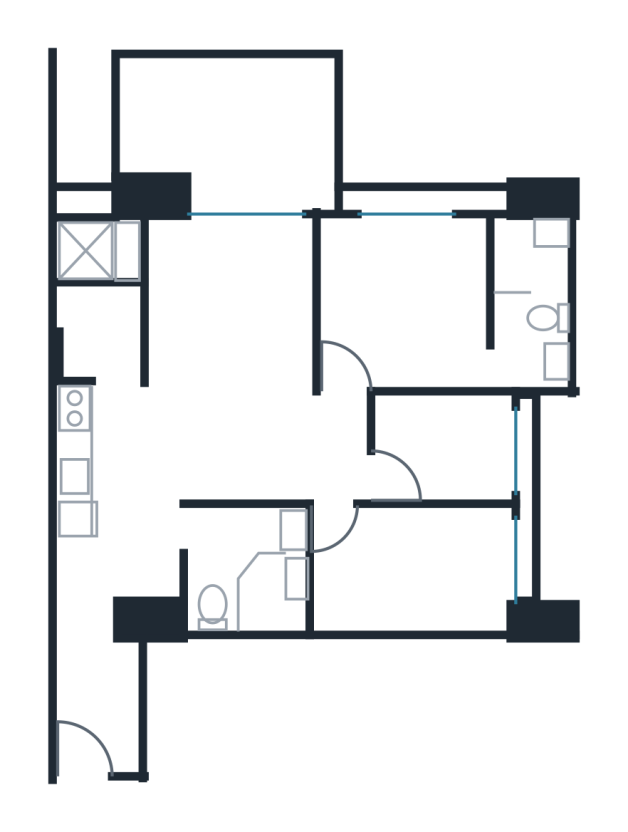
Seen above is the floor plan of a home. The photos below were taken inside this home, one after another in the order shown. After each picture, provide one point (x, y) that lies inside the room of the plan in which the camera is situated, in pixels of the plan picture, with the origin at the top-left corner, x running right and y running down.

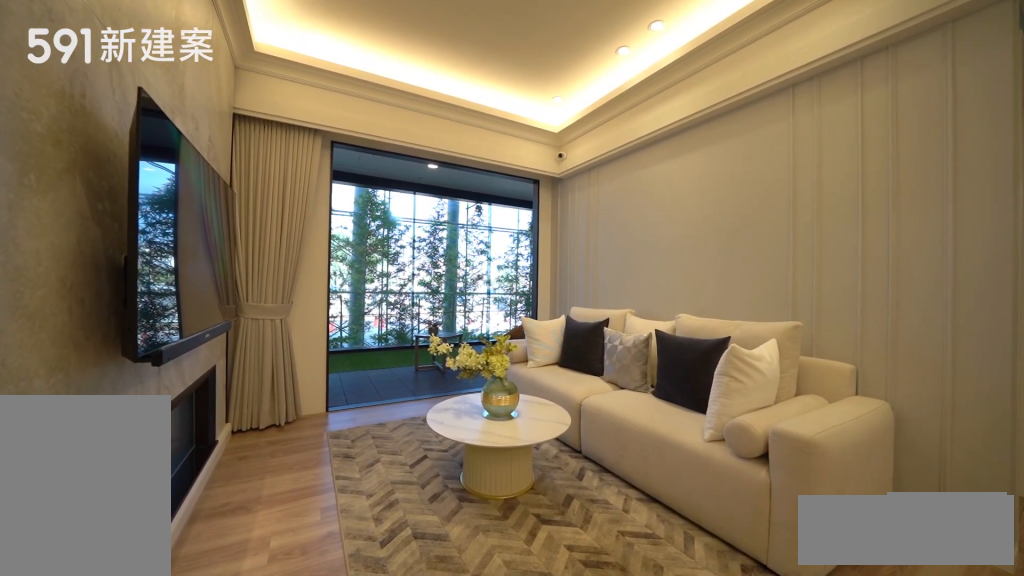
(232, 295)
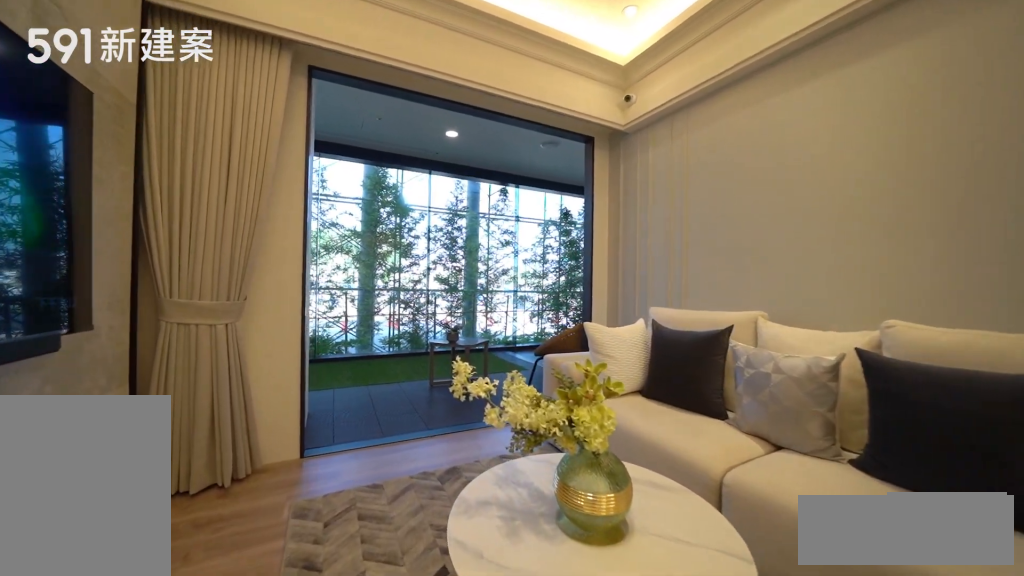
(232, 295)
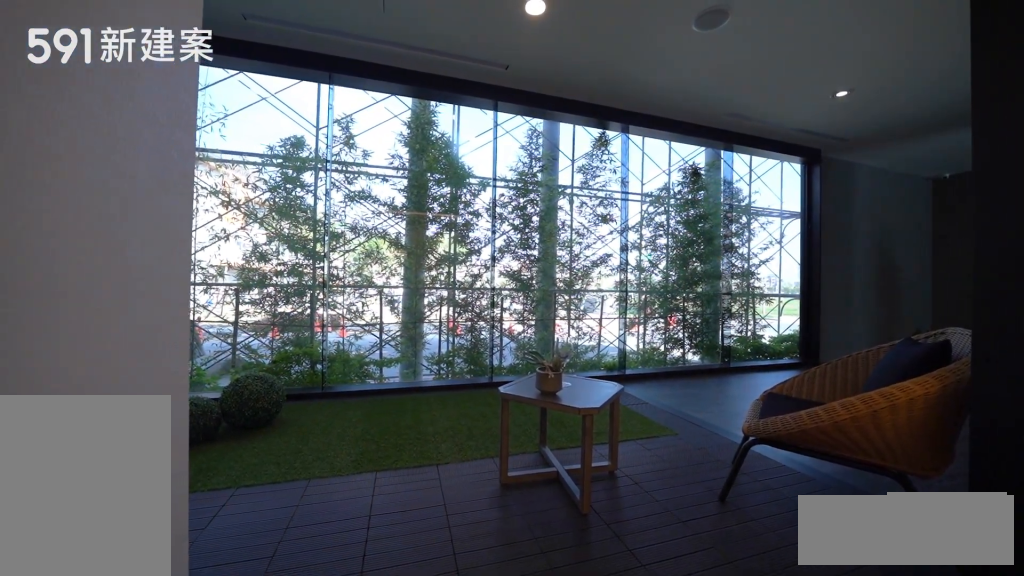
(224, 128)
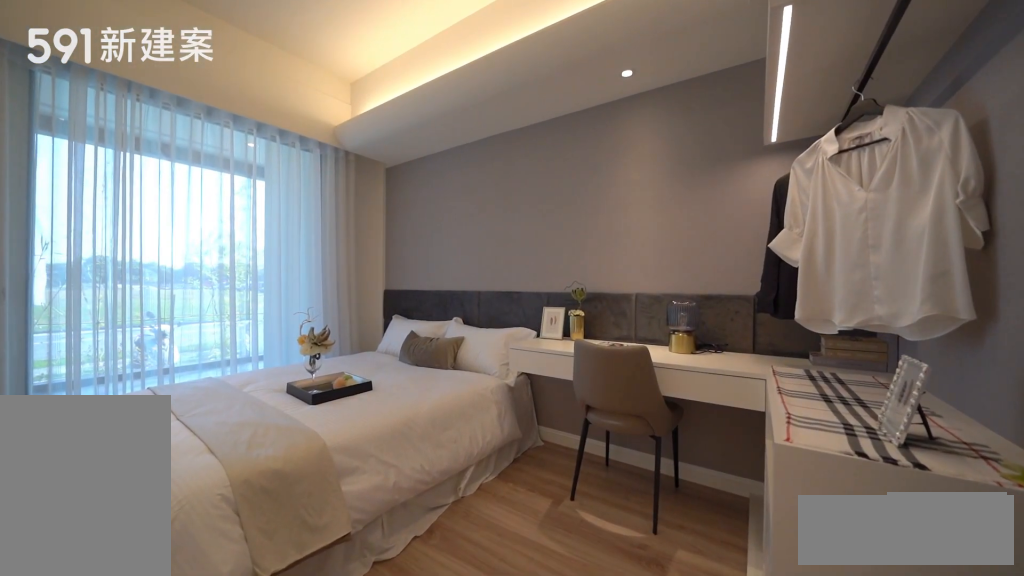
(416, 568)
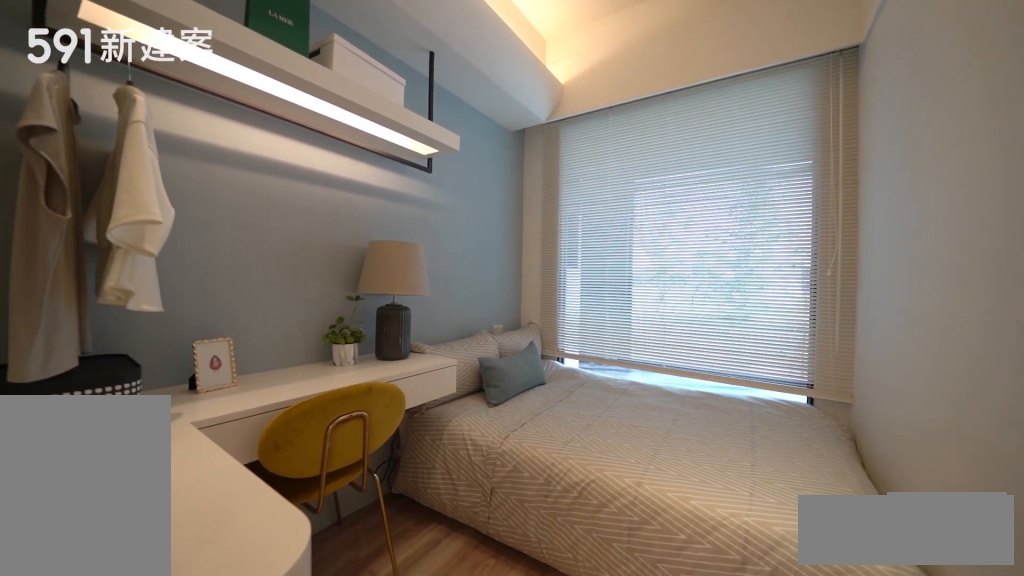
(438, 445)
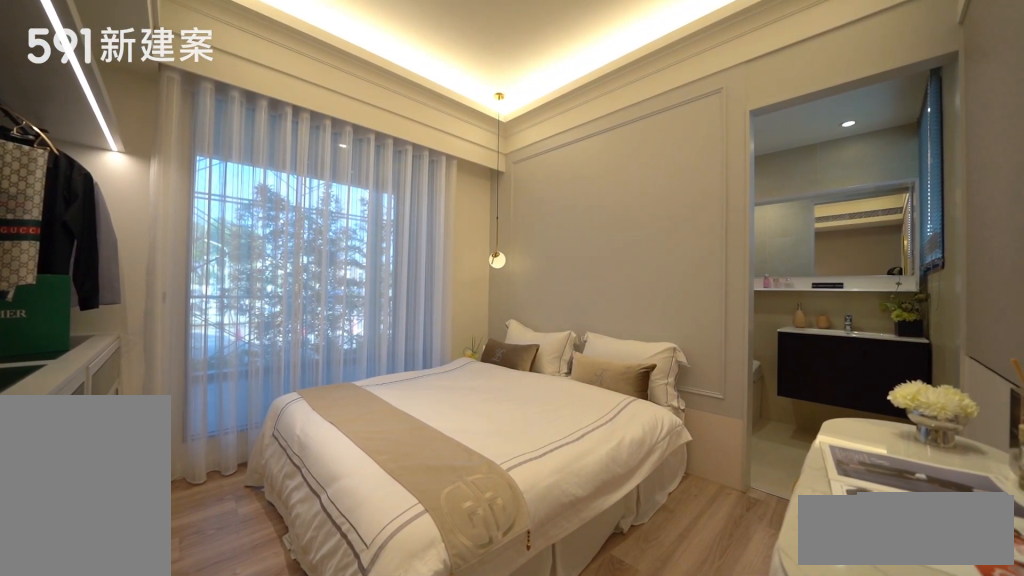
(406, 302)
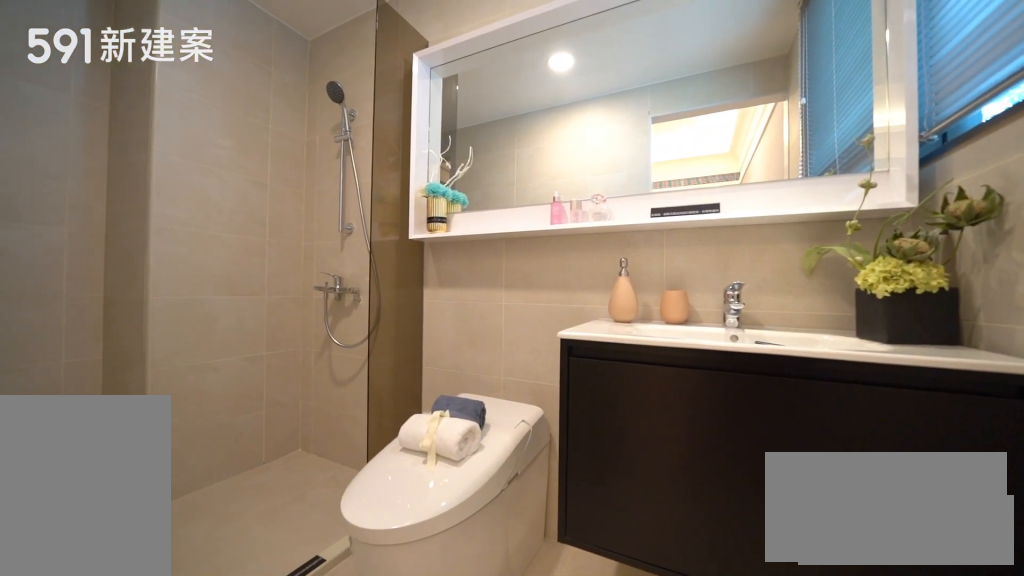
(527, 297)
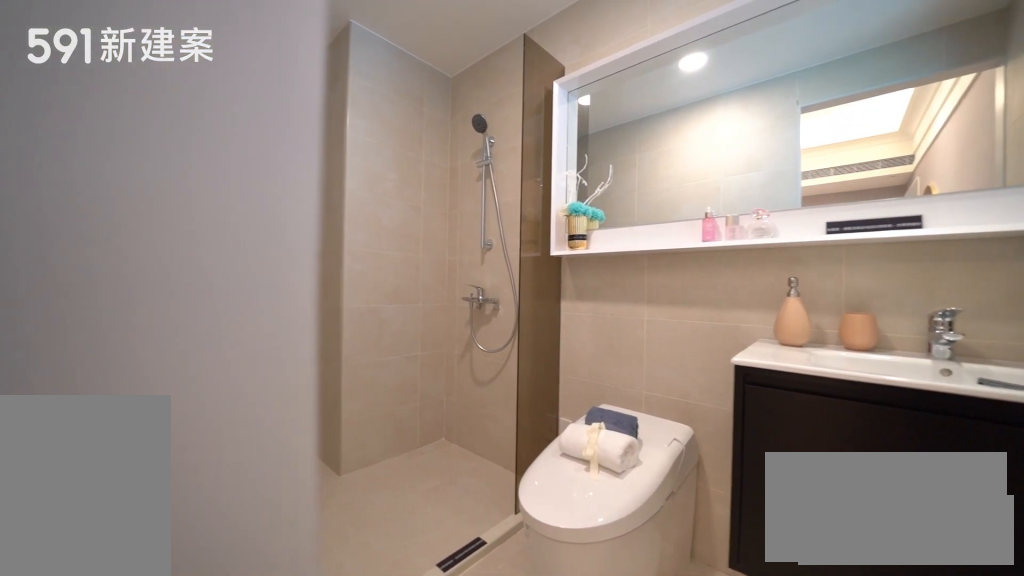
(527, 297)
